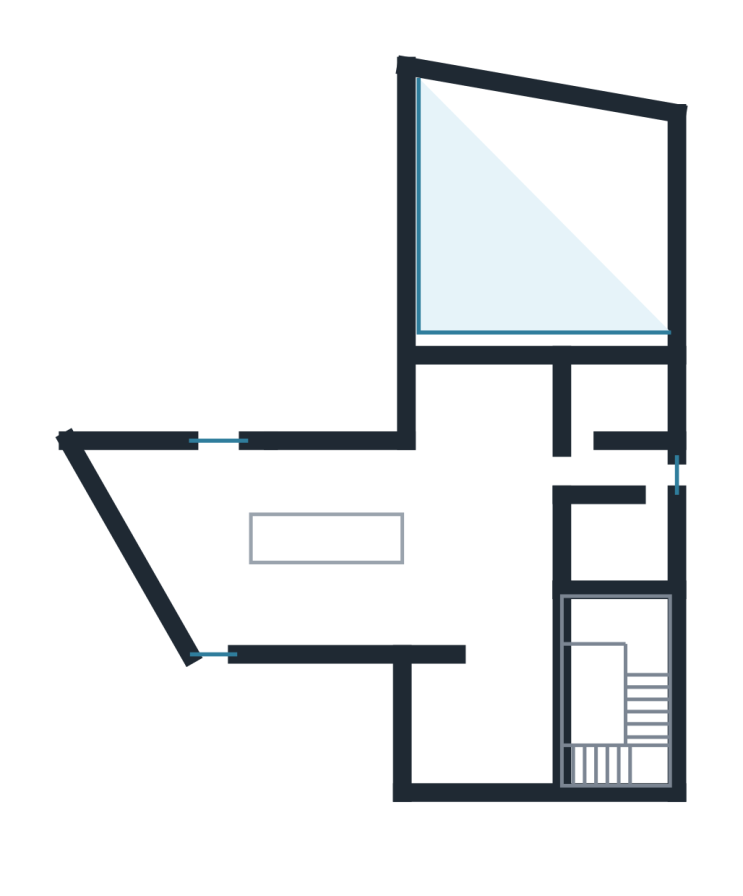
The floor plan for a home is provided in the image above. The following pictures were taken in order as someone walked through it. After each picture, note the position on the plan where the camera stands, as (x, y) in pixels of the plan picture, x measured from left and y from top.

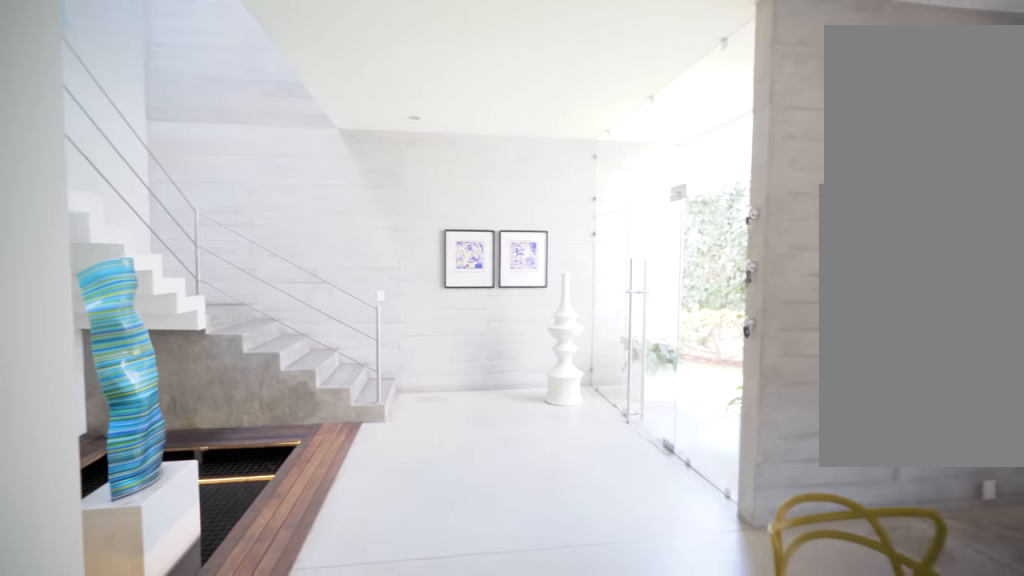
(512, 477)
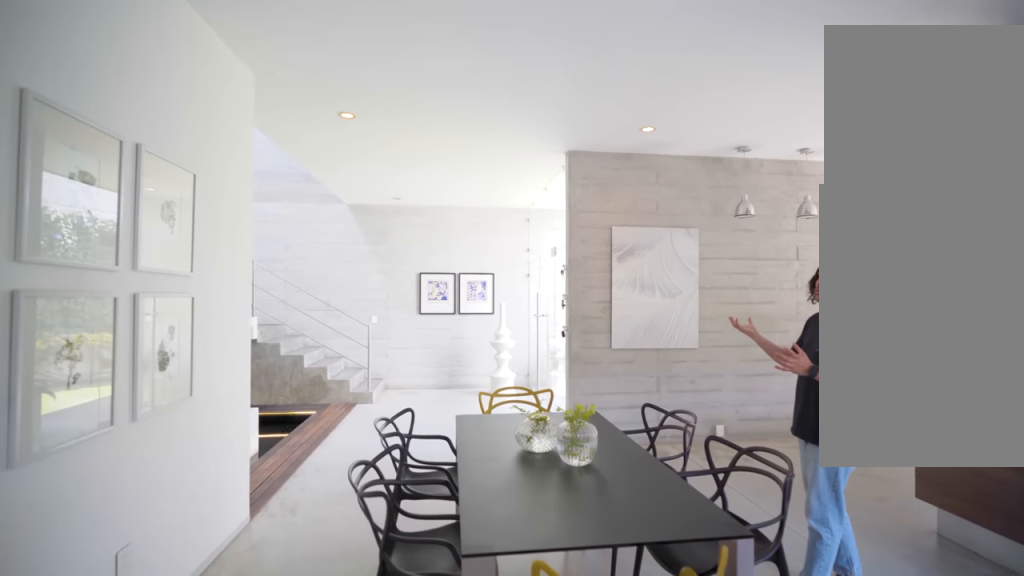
(520, 480)
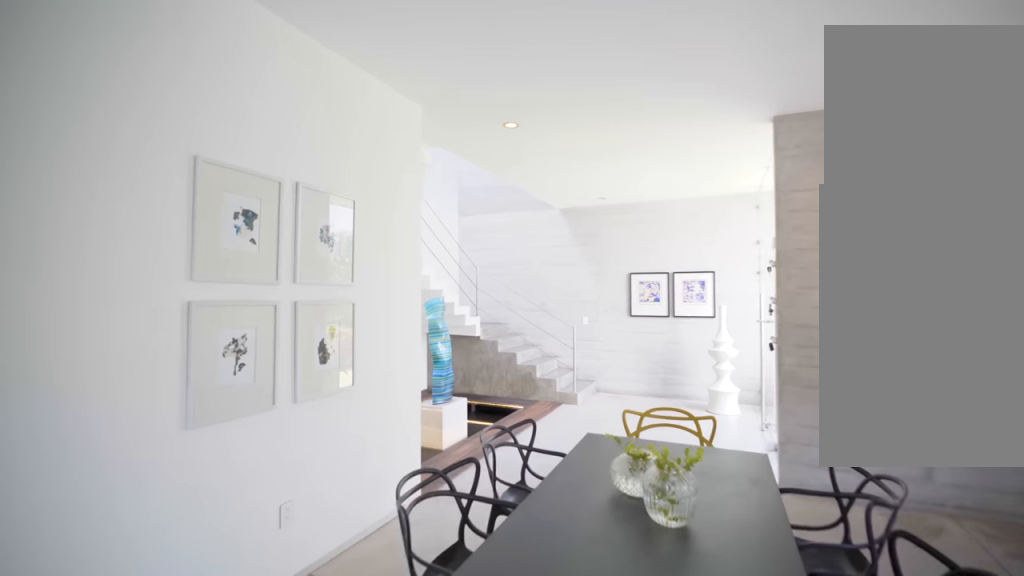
(520, 479)
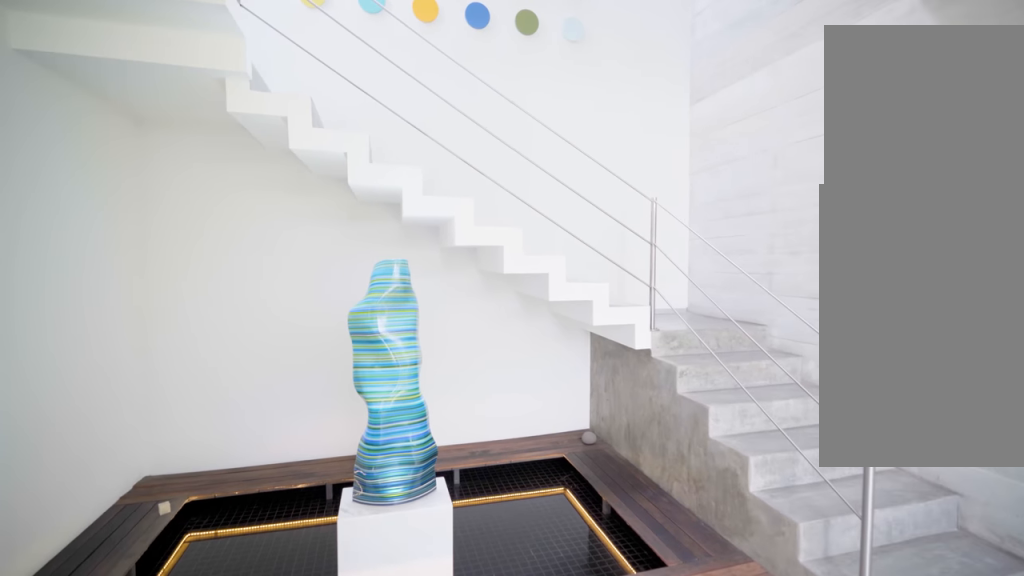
(445, 578)
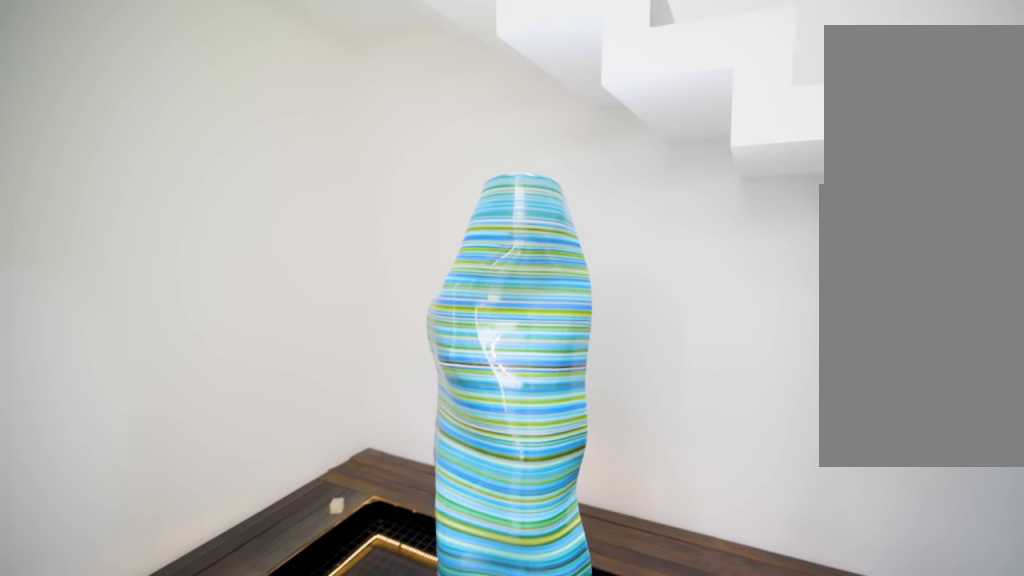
(526, 677)
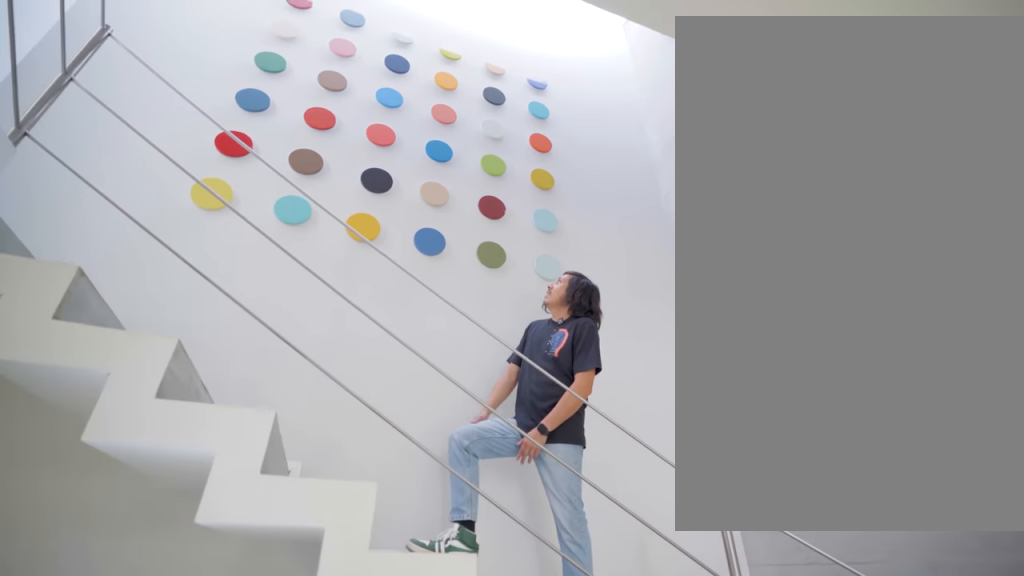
(525, 682)
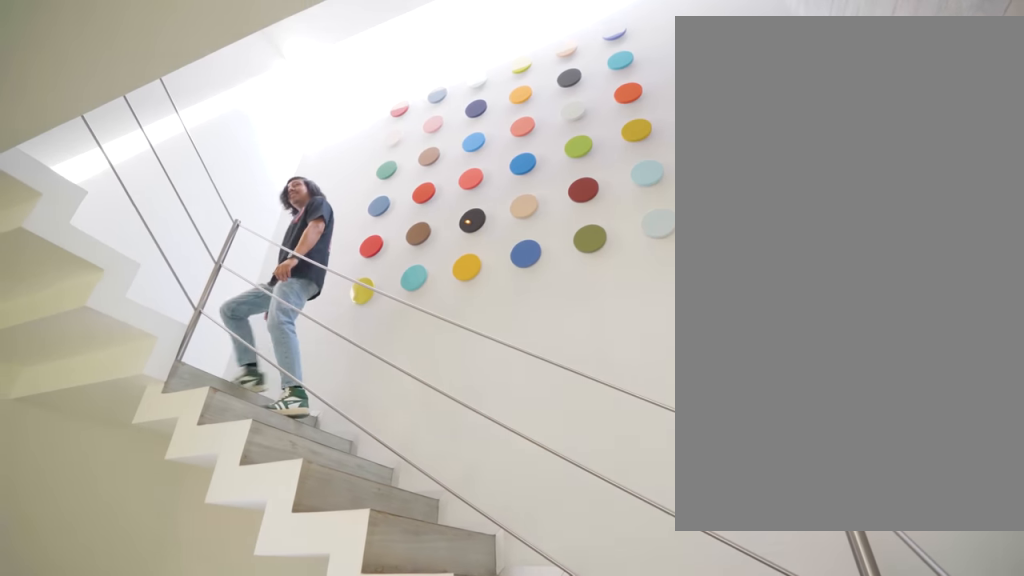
(525, 692)
